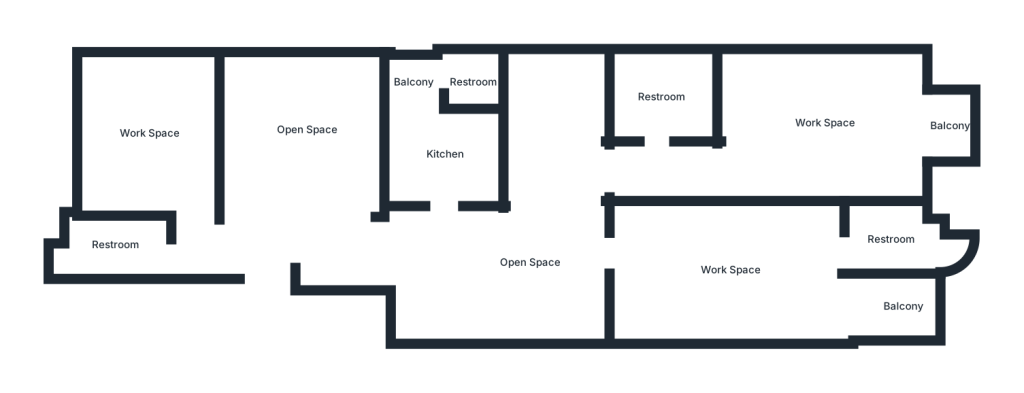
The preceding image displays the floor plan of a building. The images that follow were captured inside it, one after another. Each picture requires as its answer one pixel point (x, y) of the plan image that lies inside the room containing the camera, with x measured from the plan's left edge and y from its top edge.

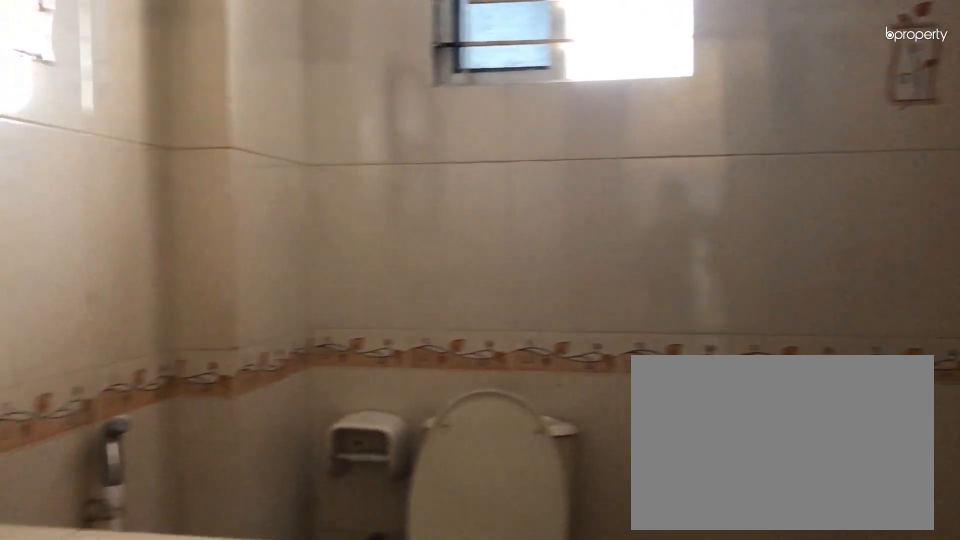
(662, 98)
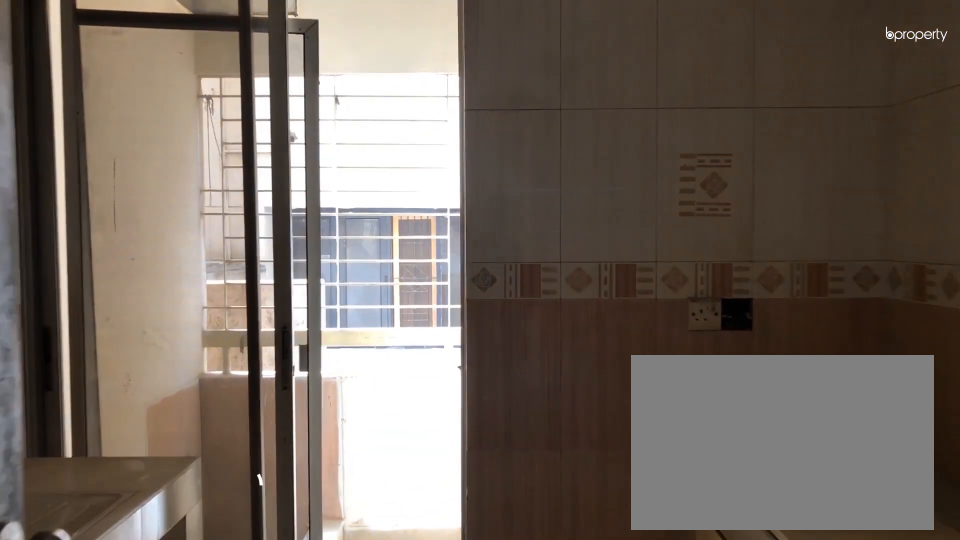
(444, 154)
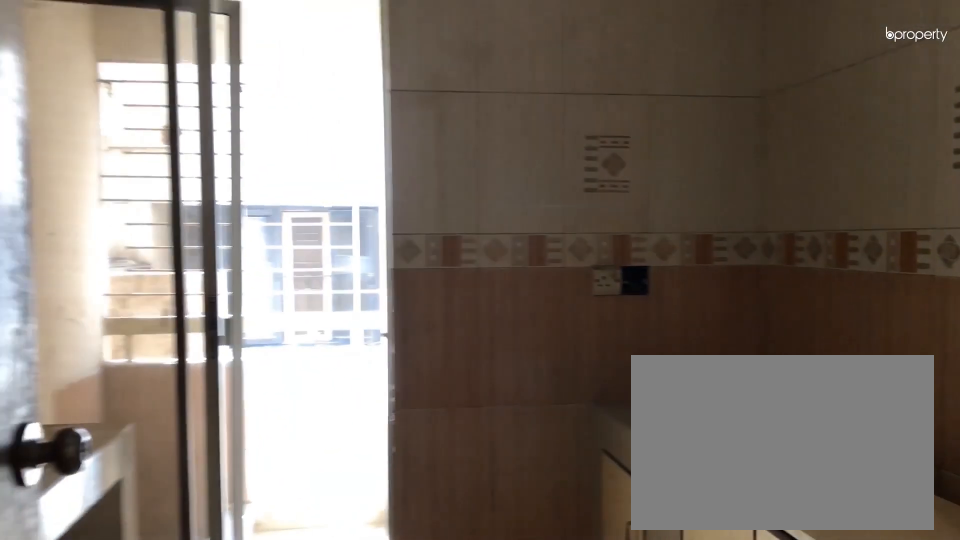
(444, 154)
